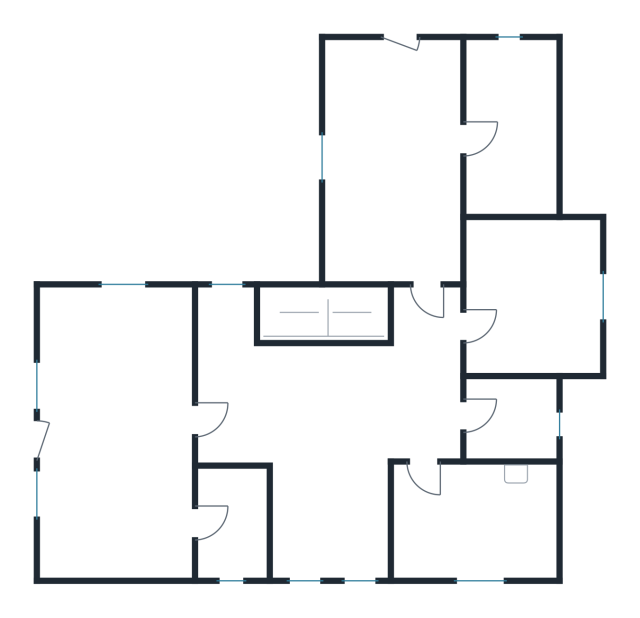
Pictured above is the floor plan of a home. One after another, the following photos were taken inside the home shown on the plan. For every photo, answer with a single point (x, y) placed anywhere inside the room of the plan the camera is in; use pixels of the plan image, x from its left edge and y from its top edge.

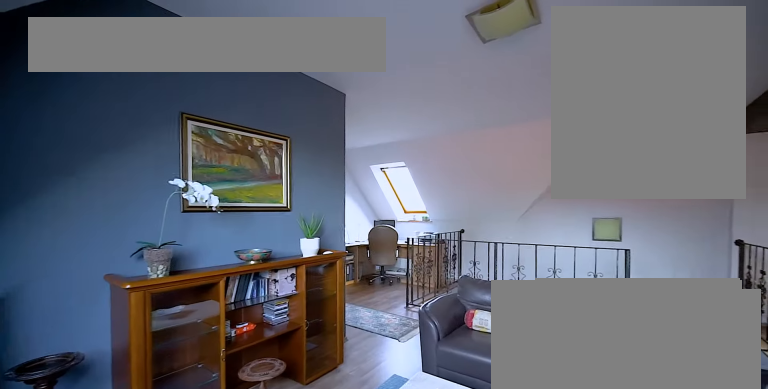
(329, 450)
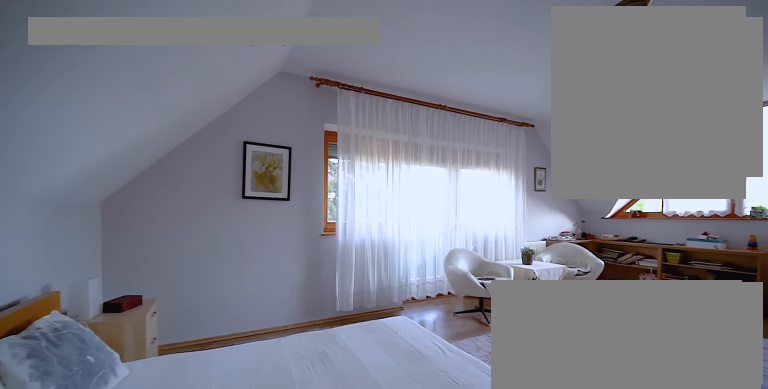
(117, 435)
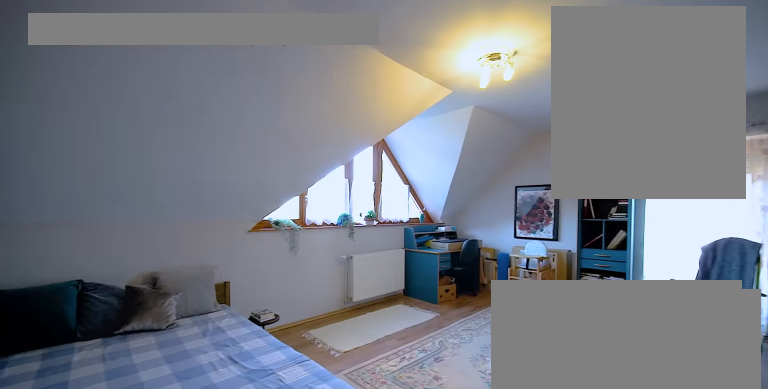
(395, 164)
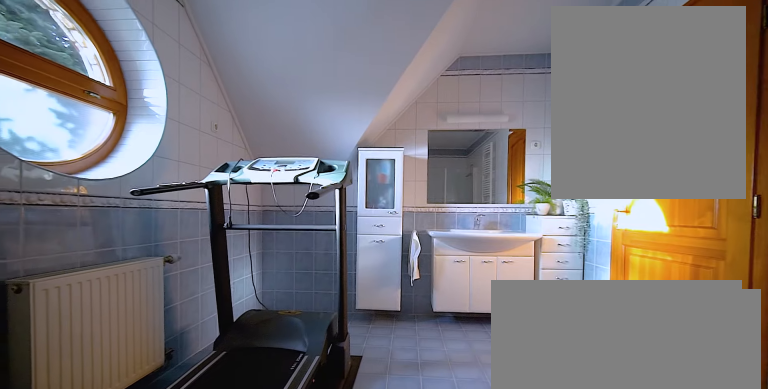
(533, 305)
